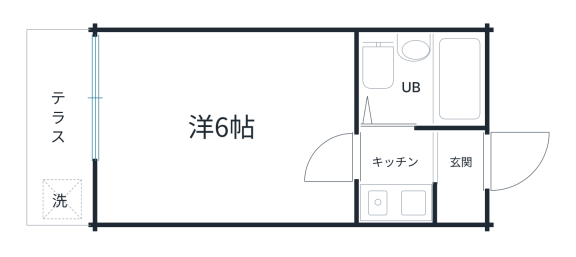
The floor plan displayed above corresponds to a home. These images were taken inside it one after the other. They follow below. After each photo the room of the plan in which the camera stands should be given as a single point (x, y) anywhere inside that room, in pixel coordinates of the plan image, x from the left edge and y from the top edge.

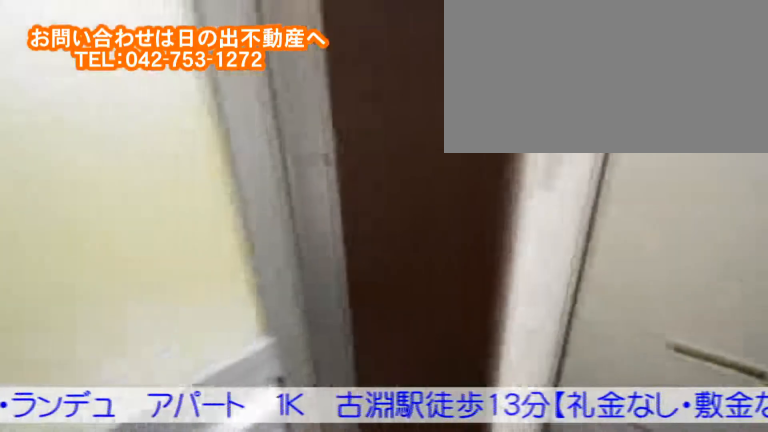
(441, 160)
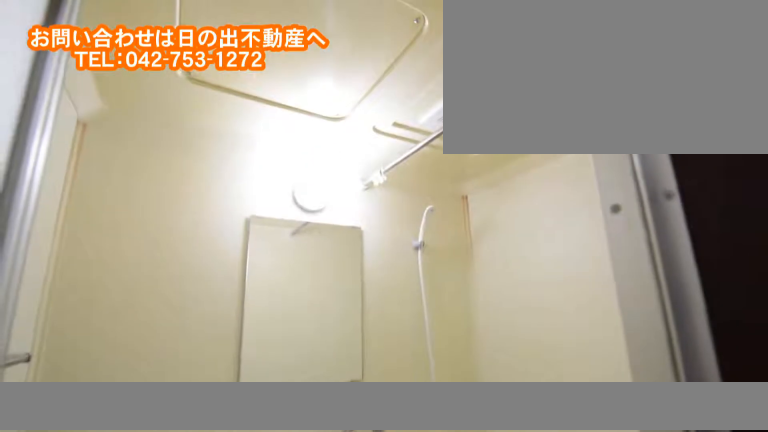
(449, 82)
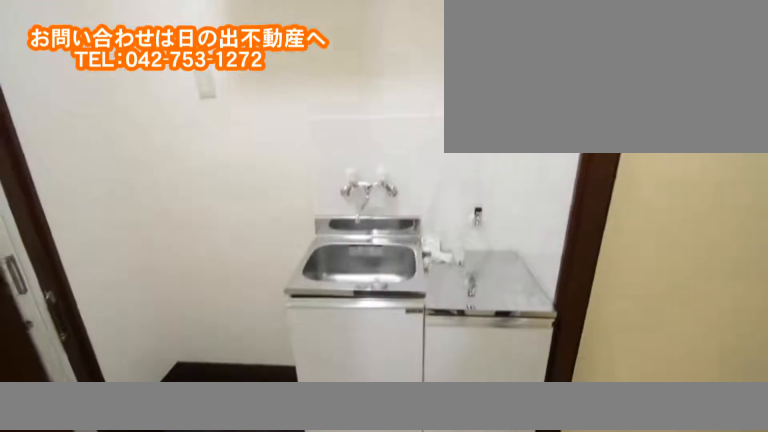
(396, 152)
